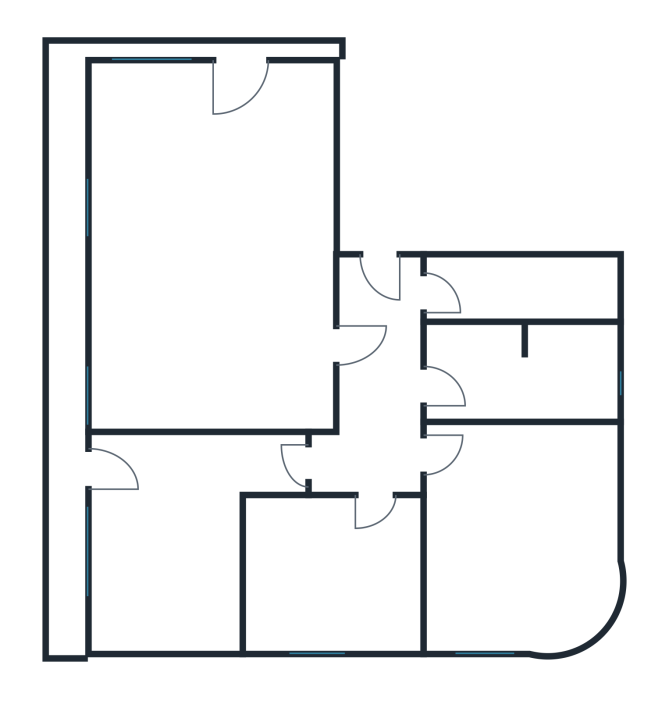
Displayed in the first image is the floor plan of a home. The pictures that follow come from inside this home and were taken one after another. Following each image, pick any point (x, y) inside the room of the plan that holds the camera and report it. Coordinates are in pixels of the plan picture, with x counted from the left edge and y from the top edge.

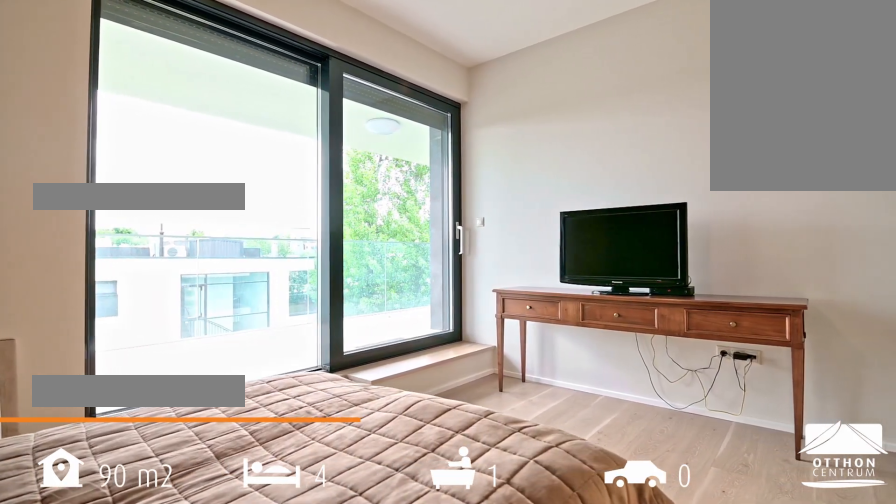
(189, 557)
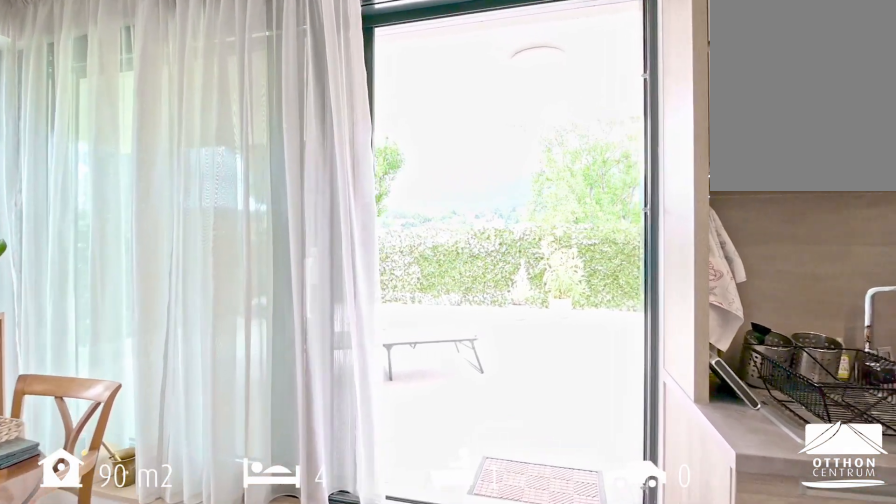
(205, 177)
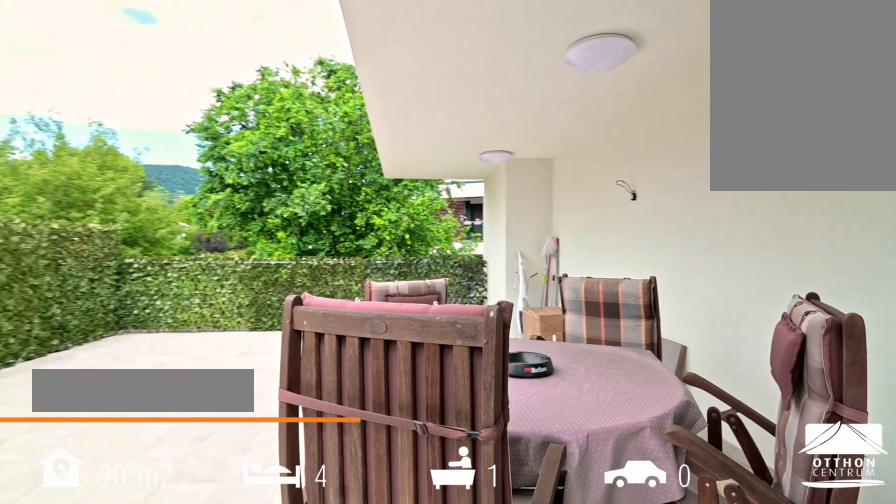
(240, 58)
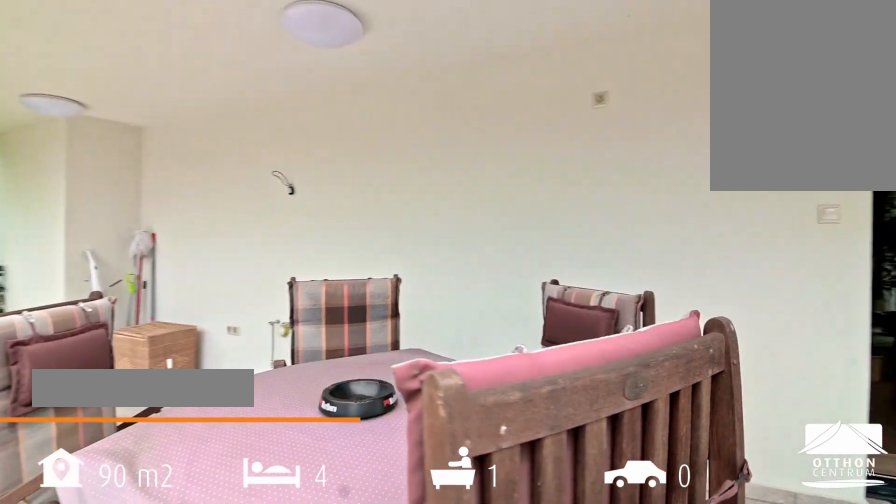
(240, 58)
